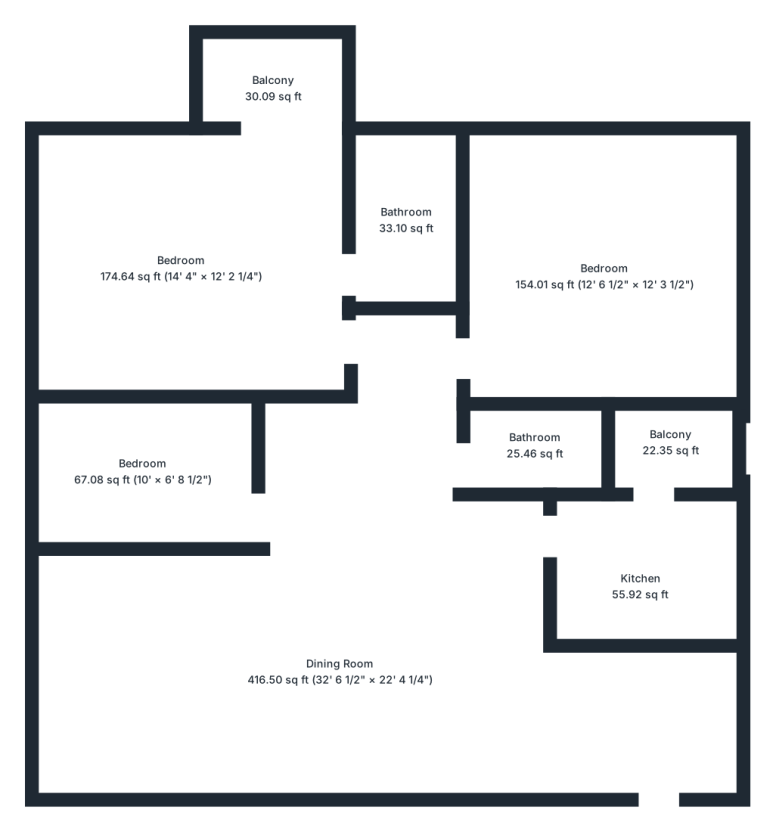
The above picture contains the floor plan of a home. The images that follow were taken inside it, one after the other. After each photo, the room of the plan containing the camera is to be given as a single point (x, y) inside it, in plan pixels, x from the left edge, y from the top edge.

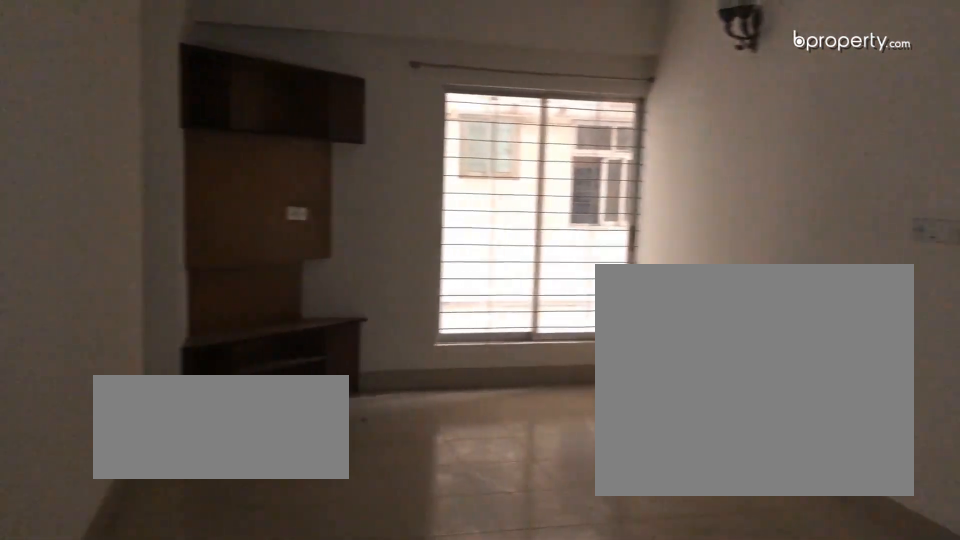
(340, 689)
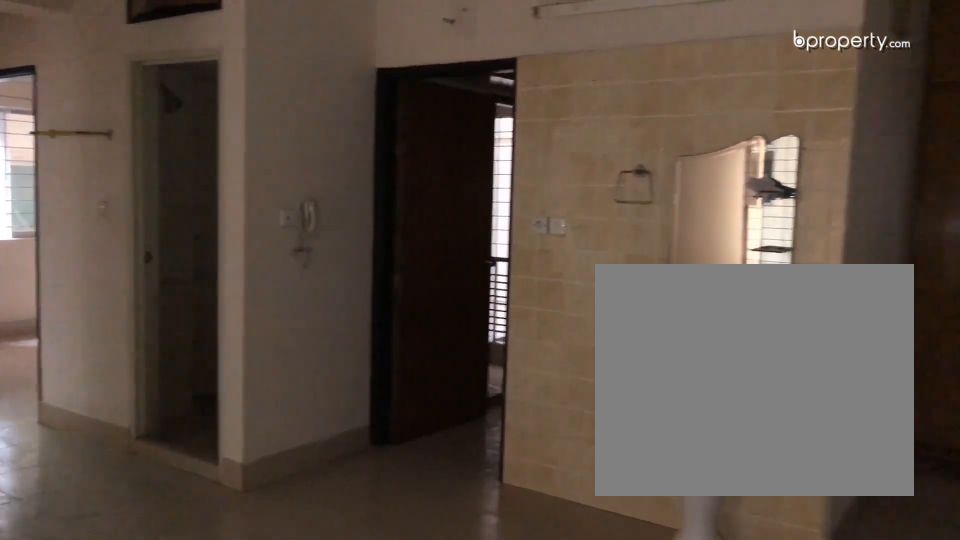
(340, 689)
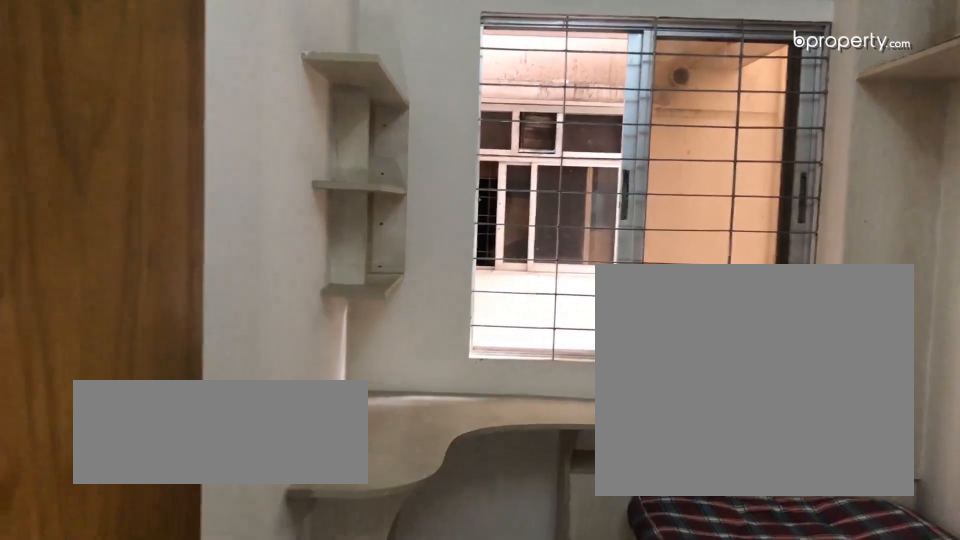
(142, 460)
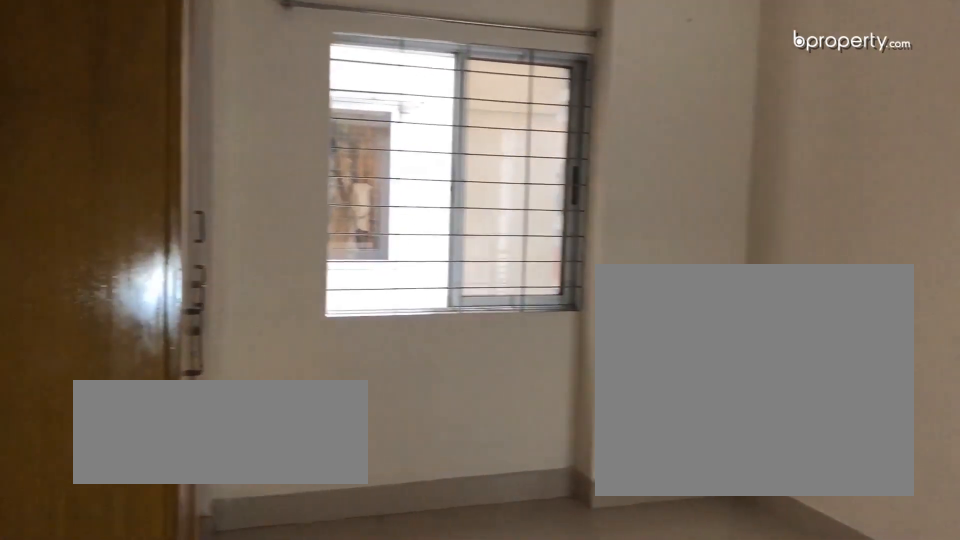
(184, 277)
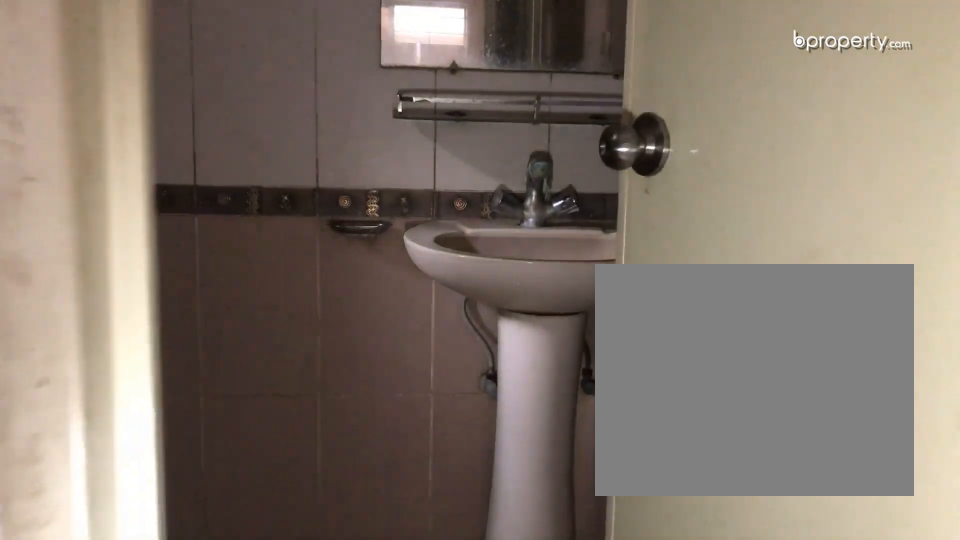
(184, 277)
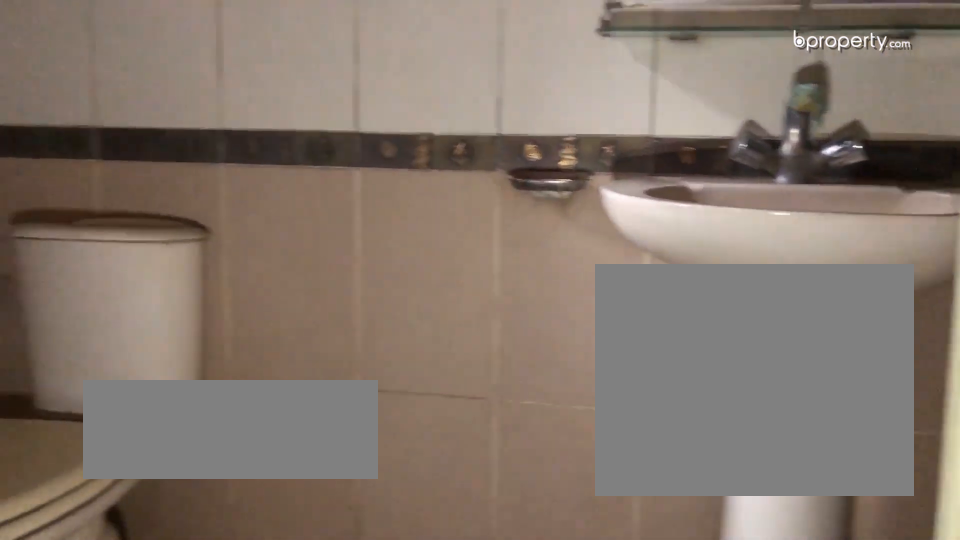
(409, 231)
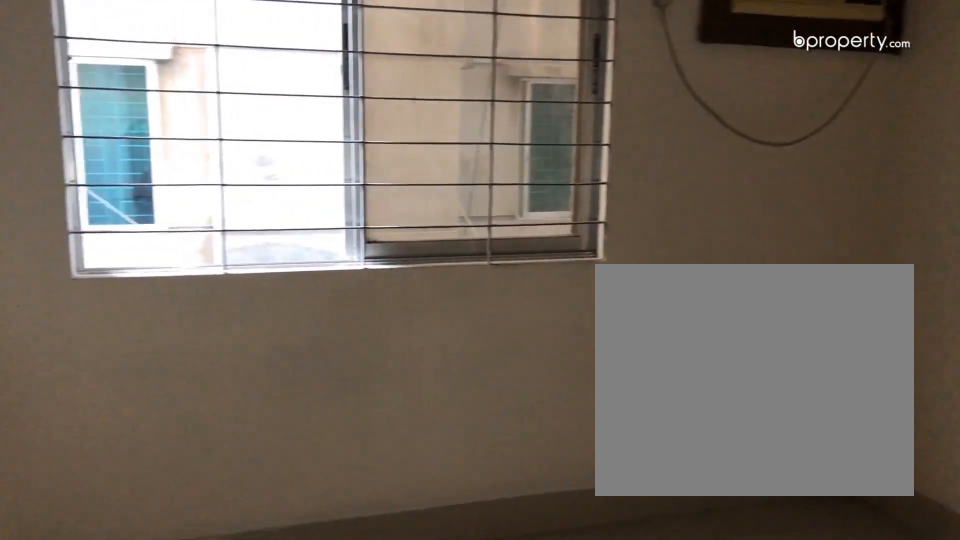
(605, 283)
